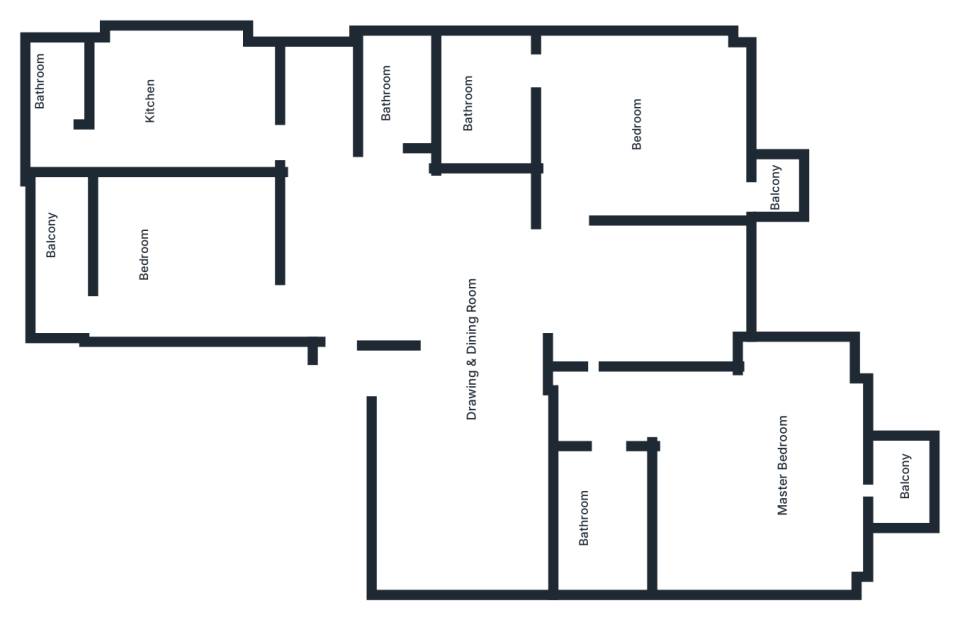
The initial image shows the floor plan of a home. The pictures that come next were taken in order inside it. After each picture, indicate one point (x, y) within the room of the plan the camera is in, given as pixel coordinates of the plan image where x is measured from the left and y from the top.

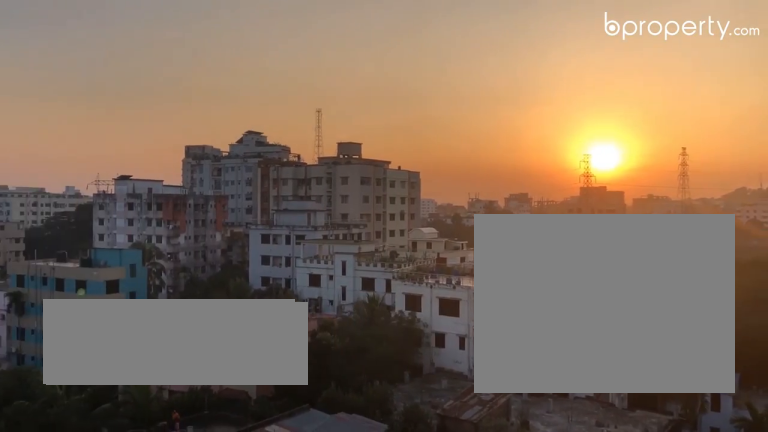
(769, 182)
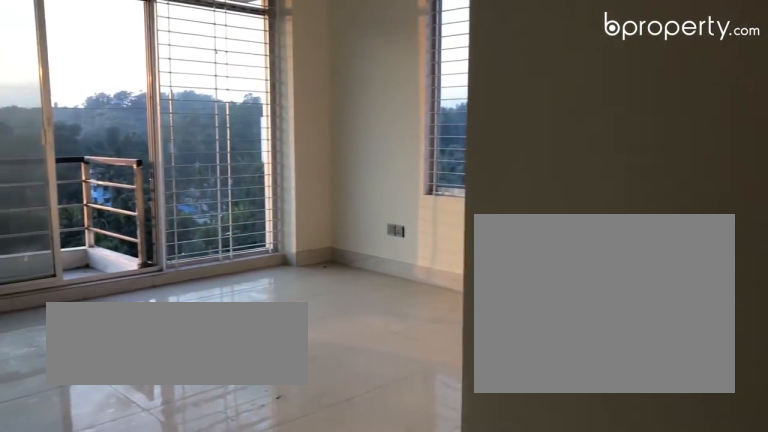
(765, 461)
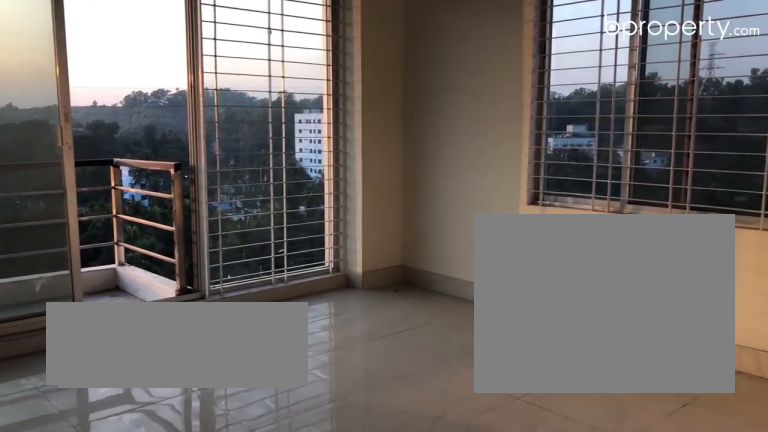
(765, 461)
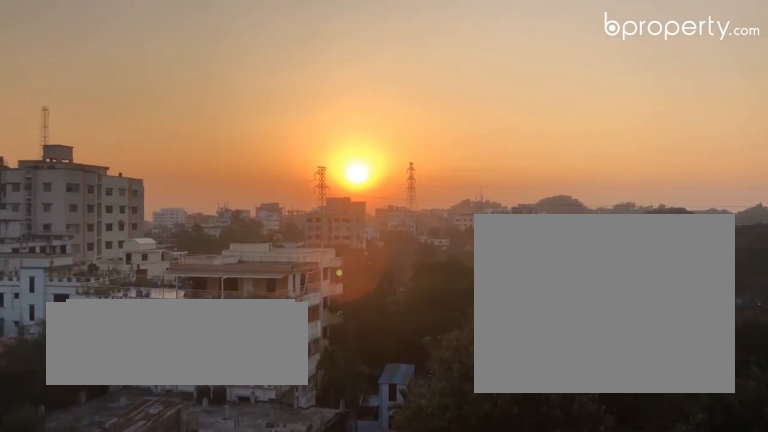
(906, 484)
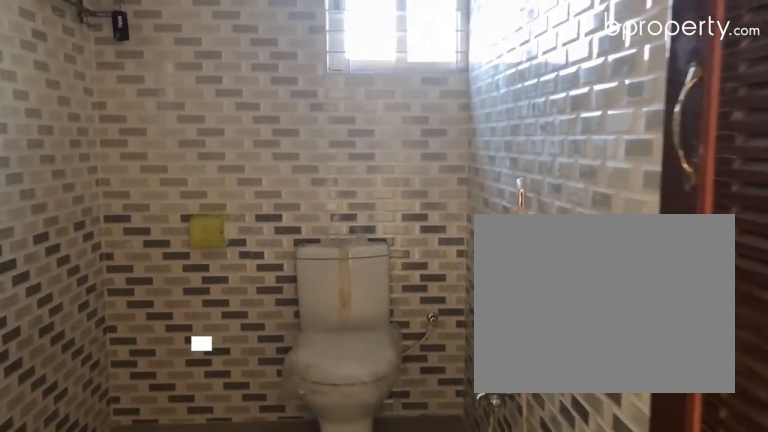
(596, 503)
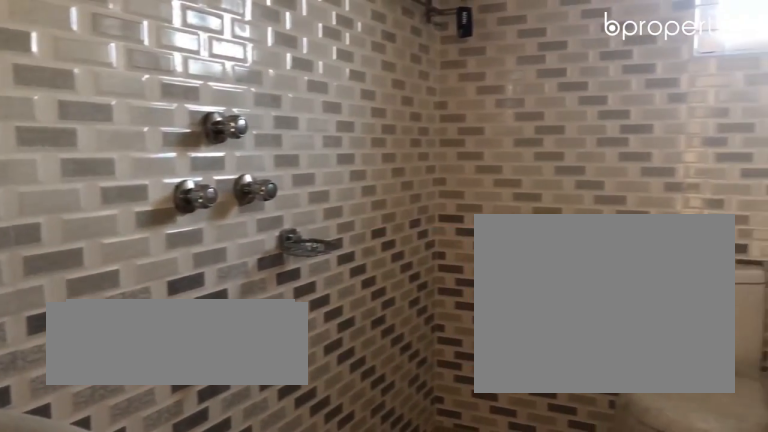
(596, 503)
